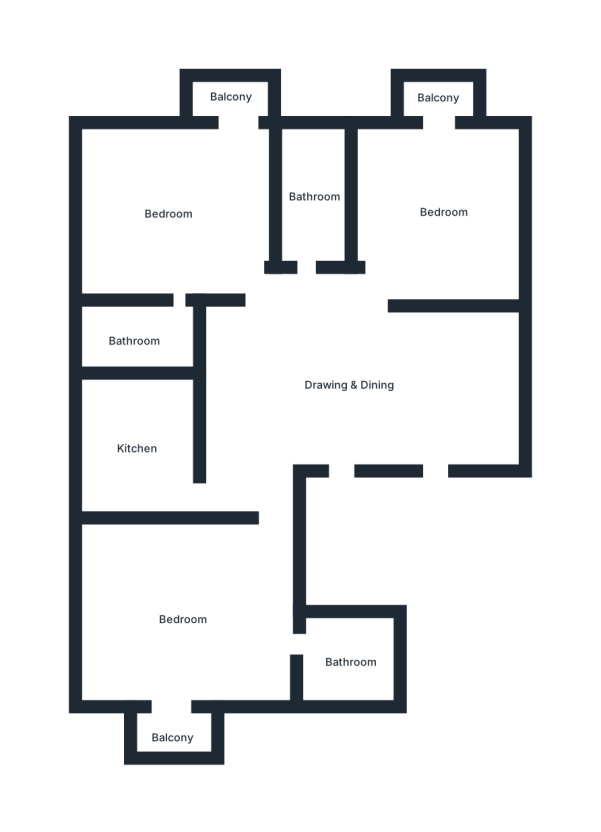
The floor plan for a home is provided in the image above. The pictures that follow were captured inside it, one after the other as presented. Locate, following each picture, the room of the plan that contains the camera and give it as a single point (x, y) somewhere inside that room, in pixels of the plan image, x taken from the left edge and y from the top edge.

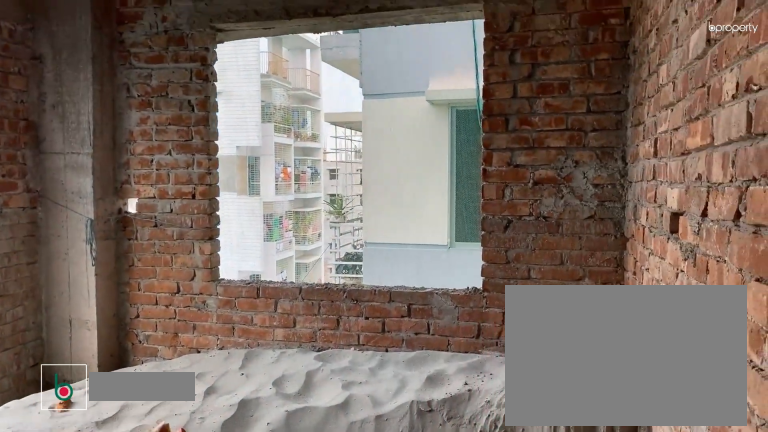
(444, 214)
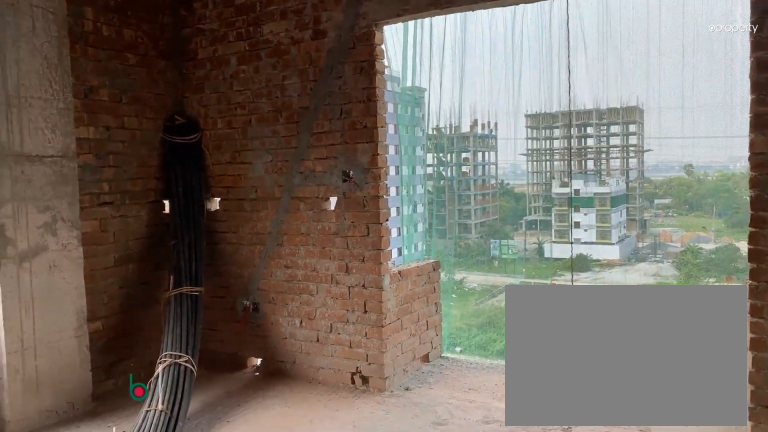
(173, 217)
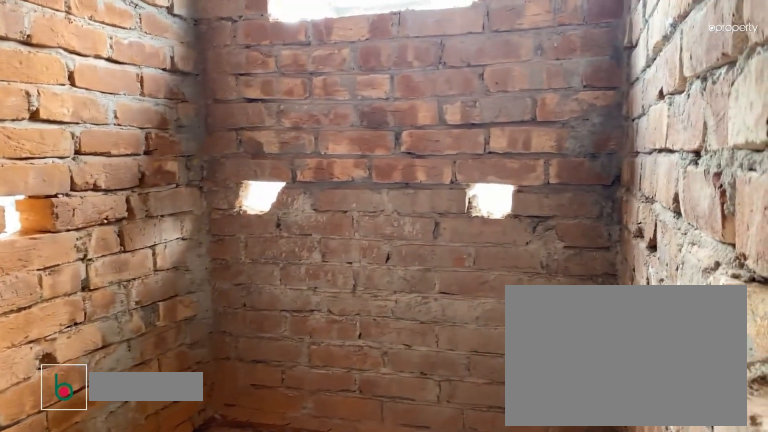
(135, 339)
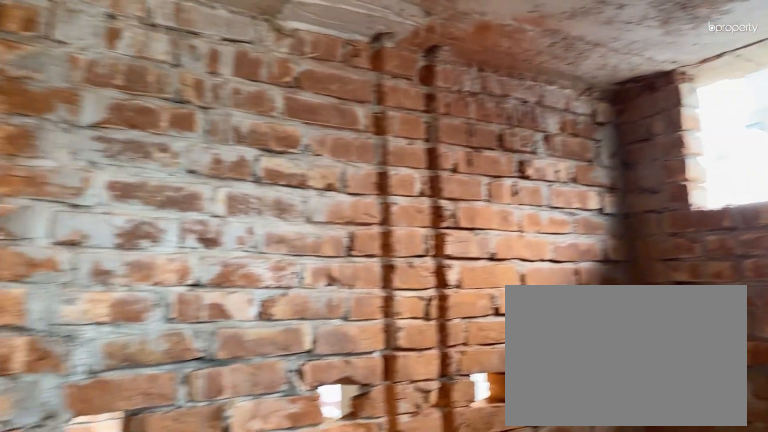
(135, 339)
